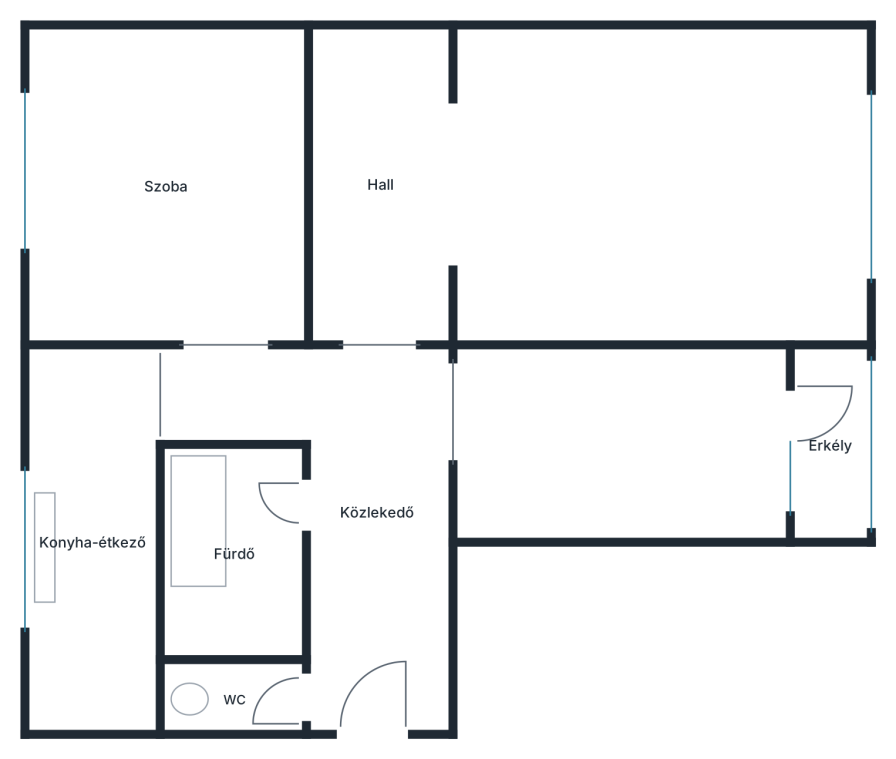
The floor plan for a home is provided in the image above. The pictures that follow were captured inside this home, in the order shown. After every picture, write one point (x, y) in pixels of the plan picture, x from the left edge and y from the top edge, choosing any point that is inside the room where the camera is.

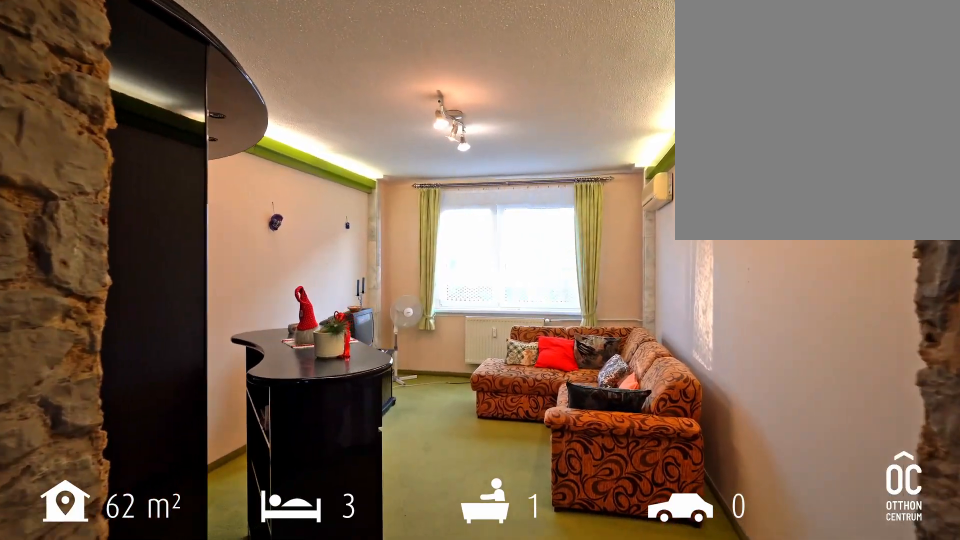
(653, 197)
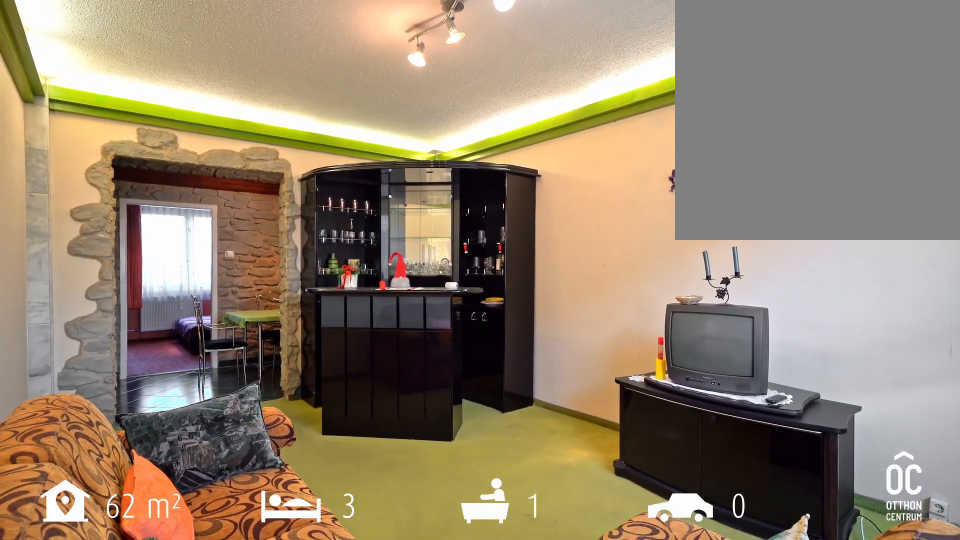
(652, 198)
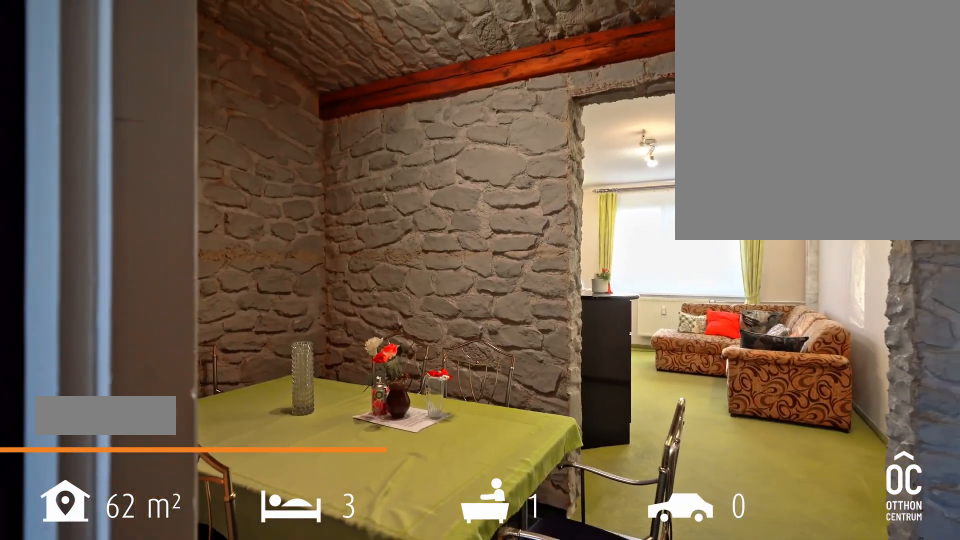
(383, 185)
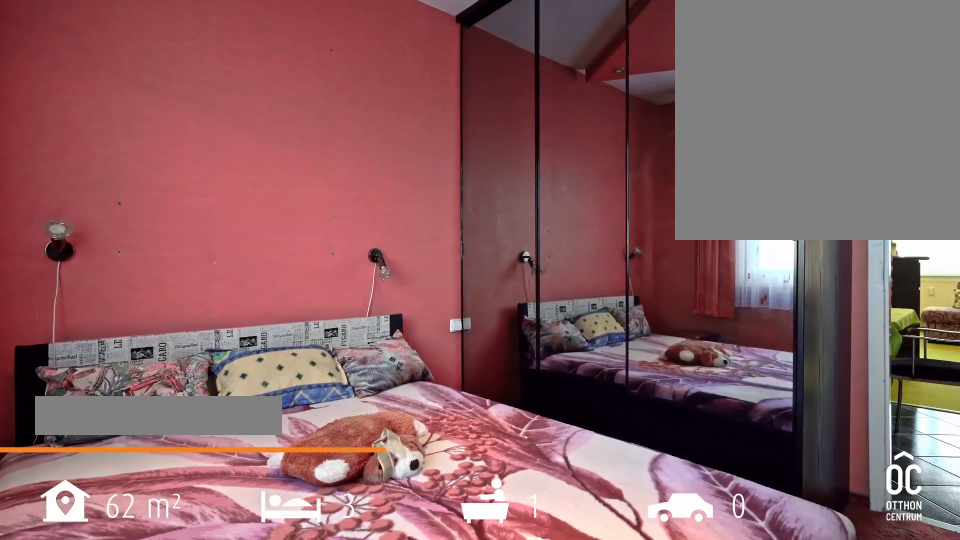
(183, 201)
